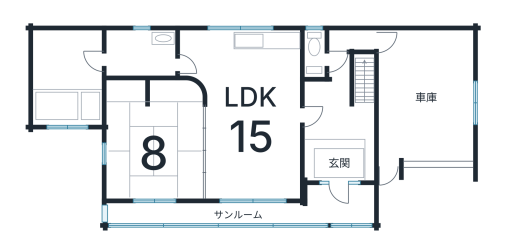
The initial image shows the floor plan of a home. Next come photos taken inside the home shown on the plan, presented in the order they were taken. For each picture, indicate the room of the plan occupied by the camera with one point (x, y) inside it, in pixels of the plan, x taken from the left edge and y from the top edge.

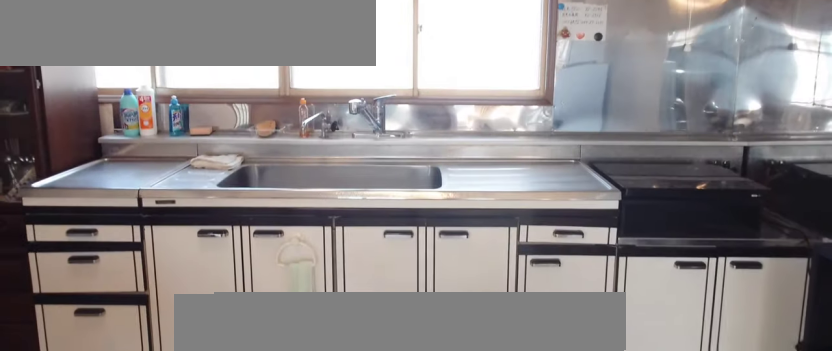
(249, 61)
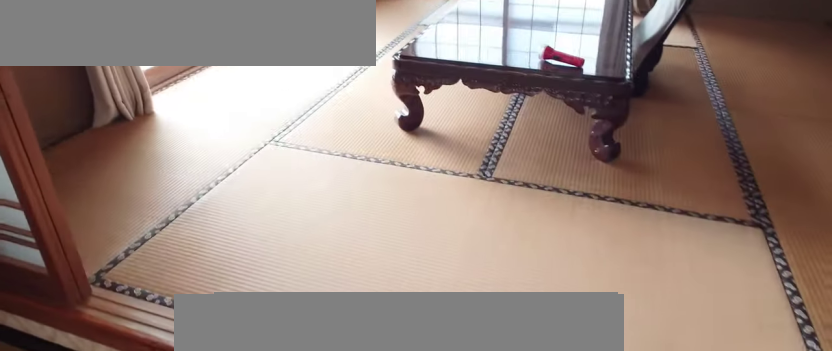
(150, 160)
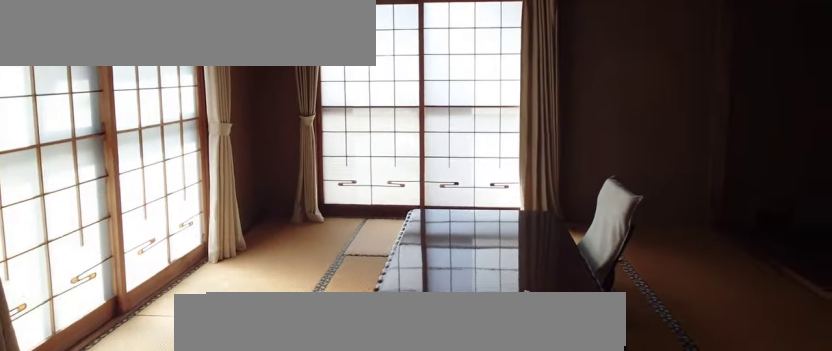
(150, 160)
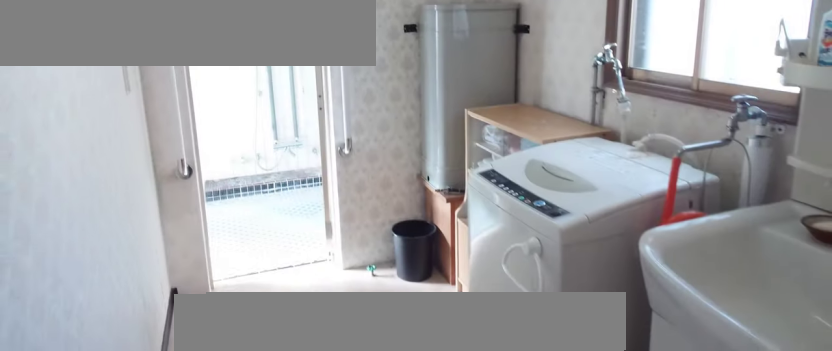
(138, 54)
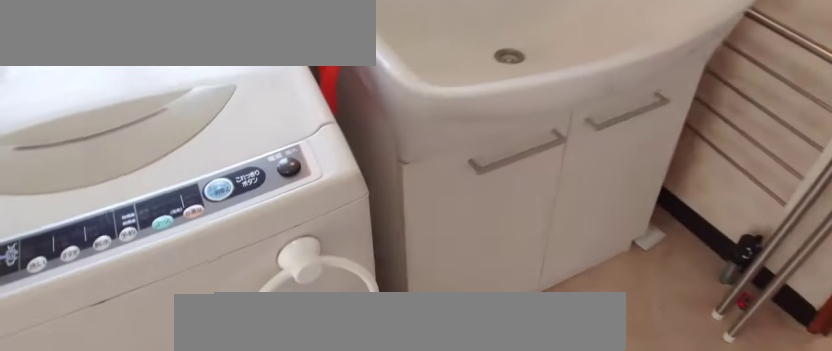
(138, 54)
